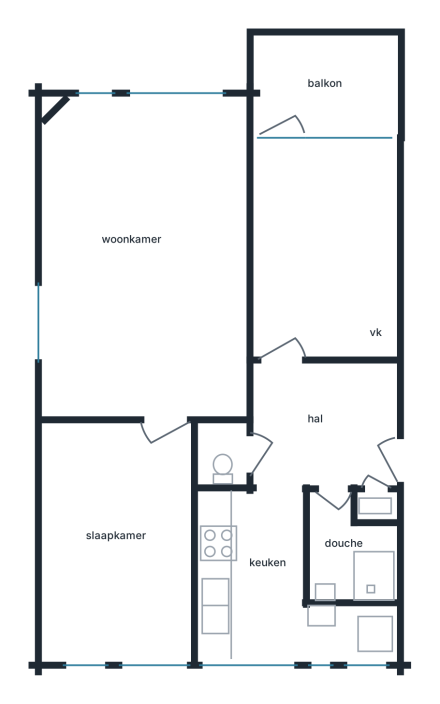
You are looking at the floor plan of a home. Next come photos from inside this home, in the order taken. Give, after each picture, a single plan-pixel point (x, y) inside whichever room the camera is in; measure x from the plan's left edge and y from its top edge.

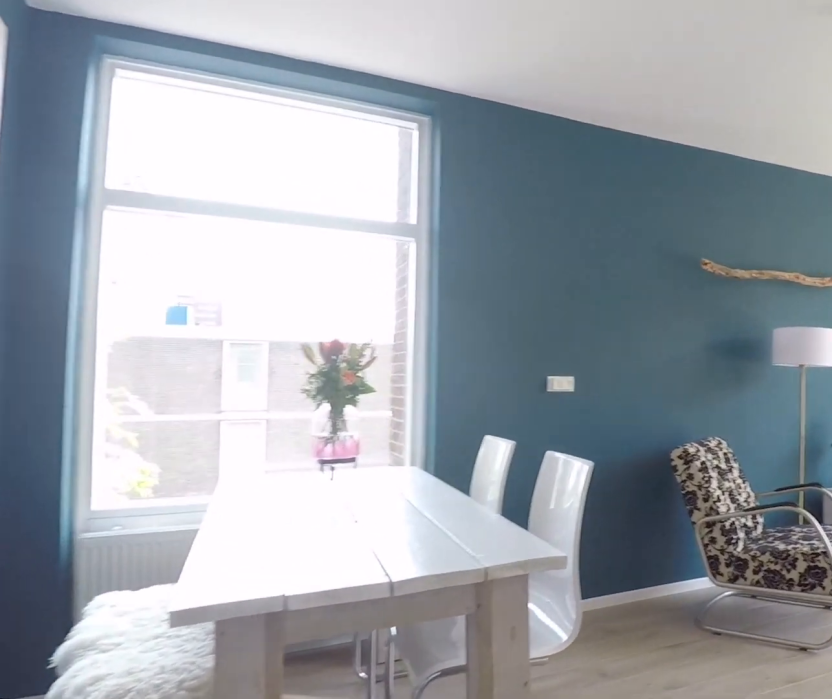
(145, 259)
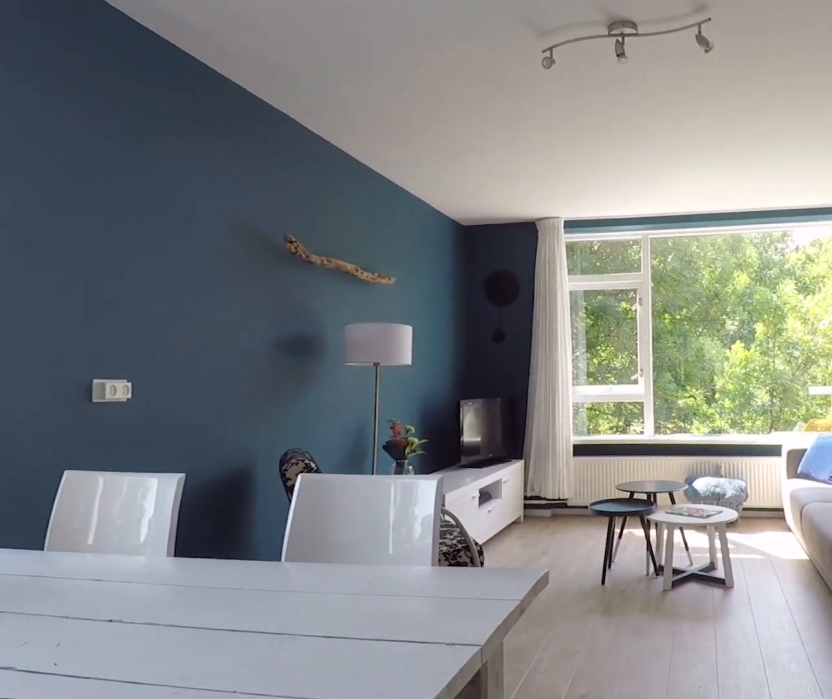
(145, 259)
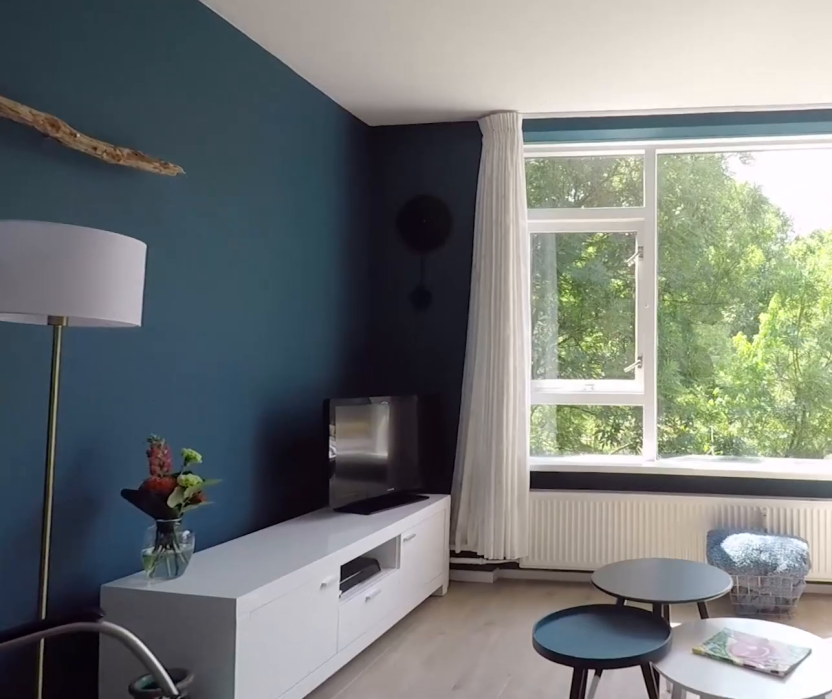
(145, 259)
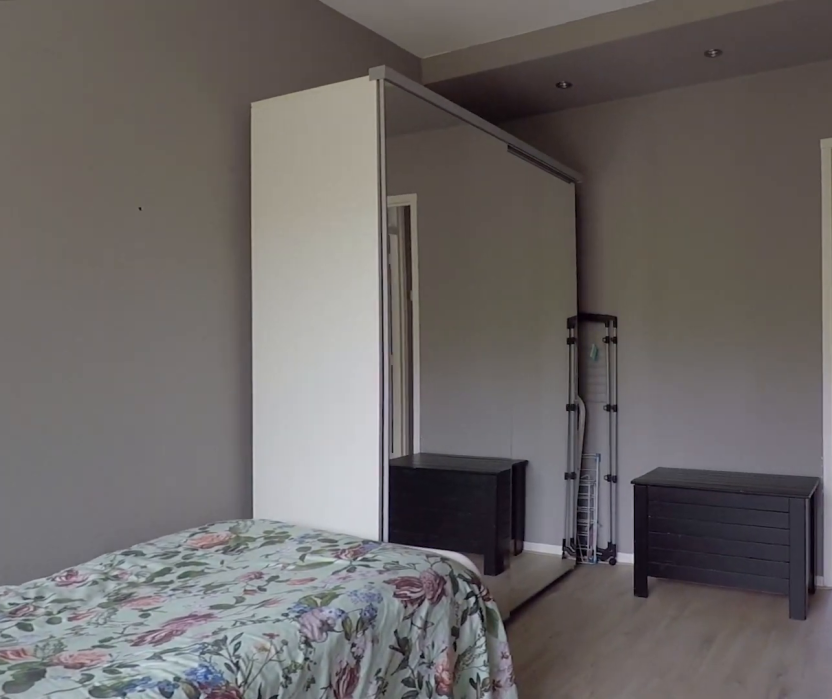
(323, 252)
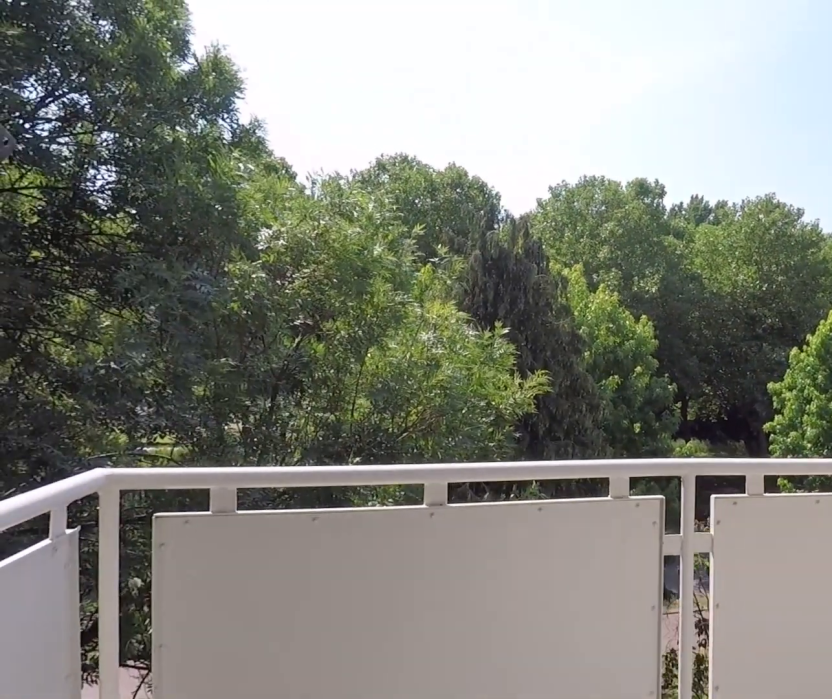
(325, 82)
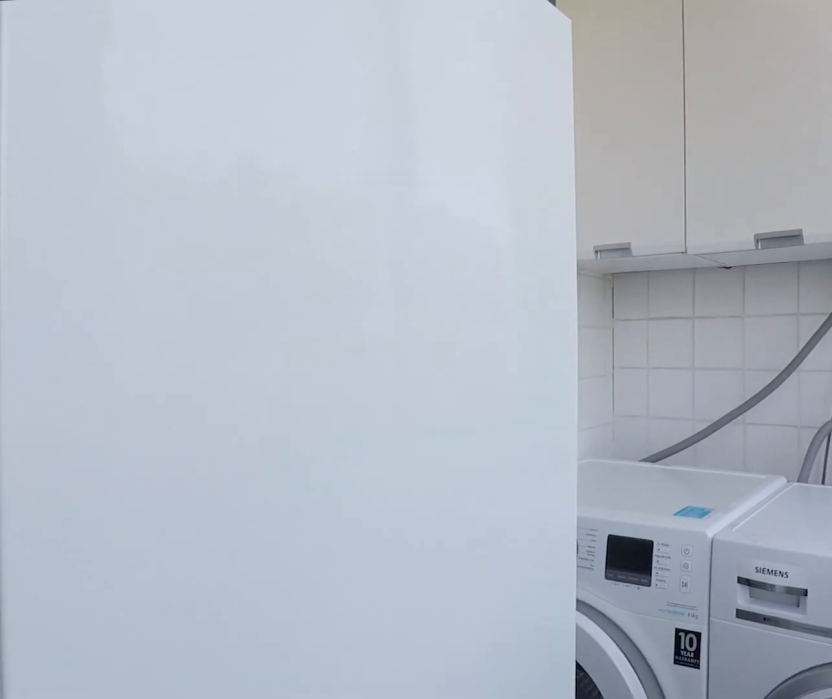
(271, 588)
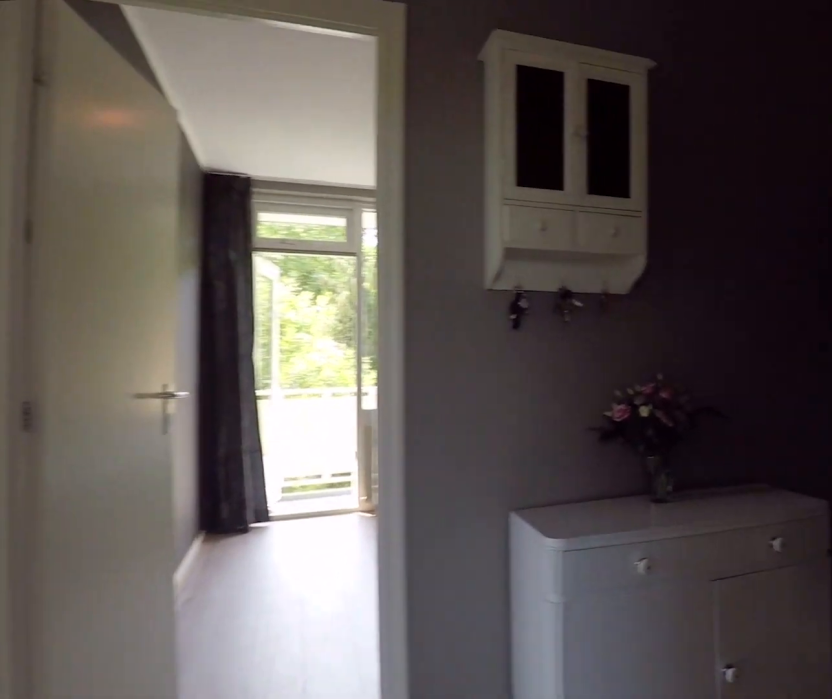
(324, 425)
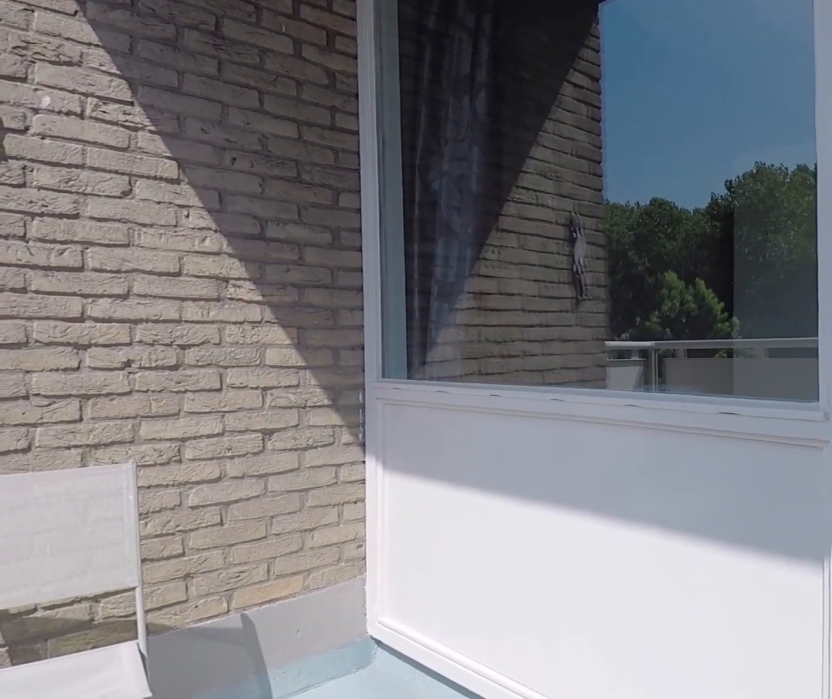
(325, 82)
